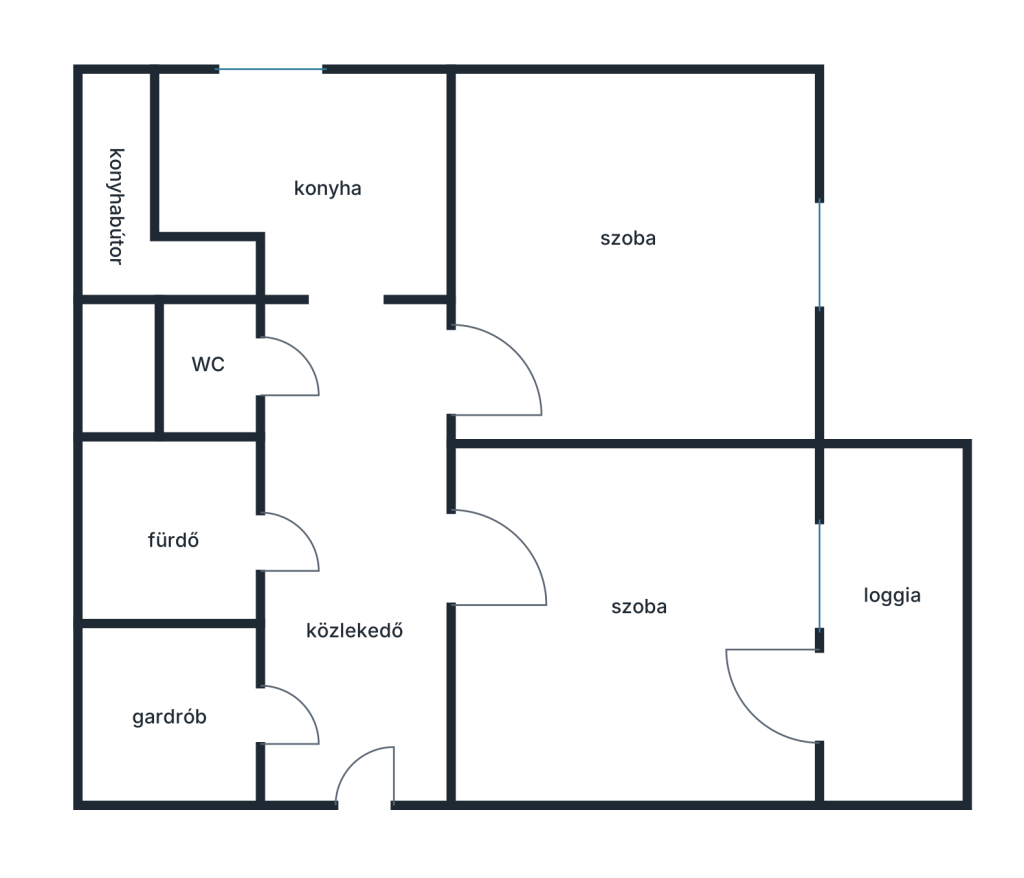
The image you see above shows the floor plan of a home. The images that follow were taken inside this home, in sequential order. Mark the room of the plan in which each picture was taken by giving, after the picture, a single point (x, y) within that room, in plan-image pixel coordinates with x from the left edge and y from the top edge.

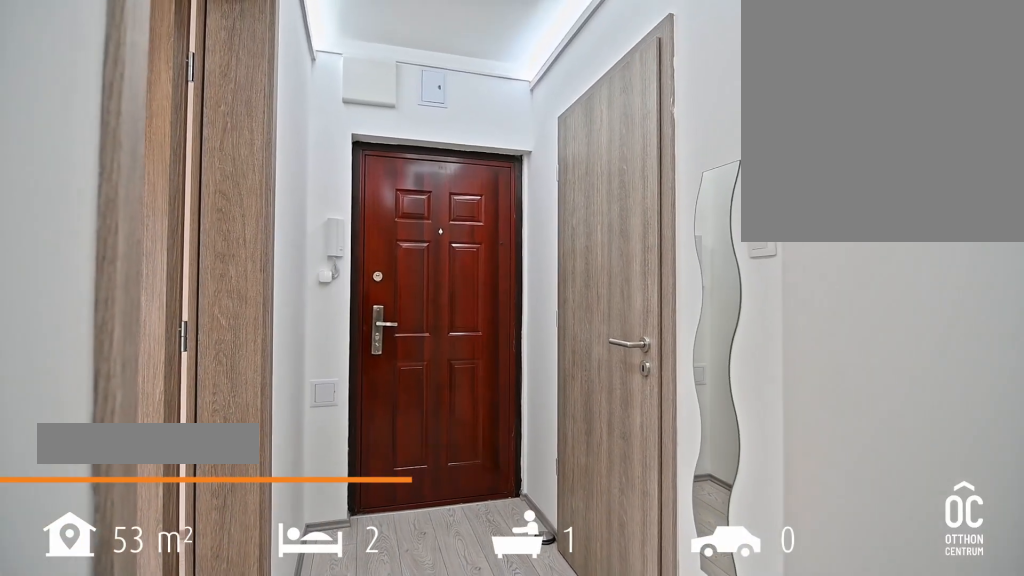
(364, 717)
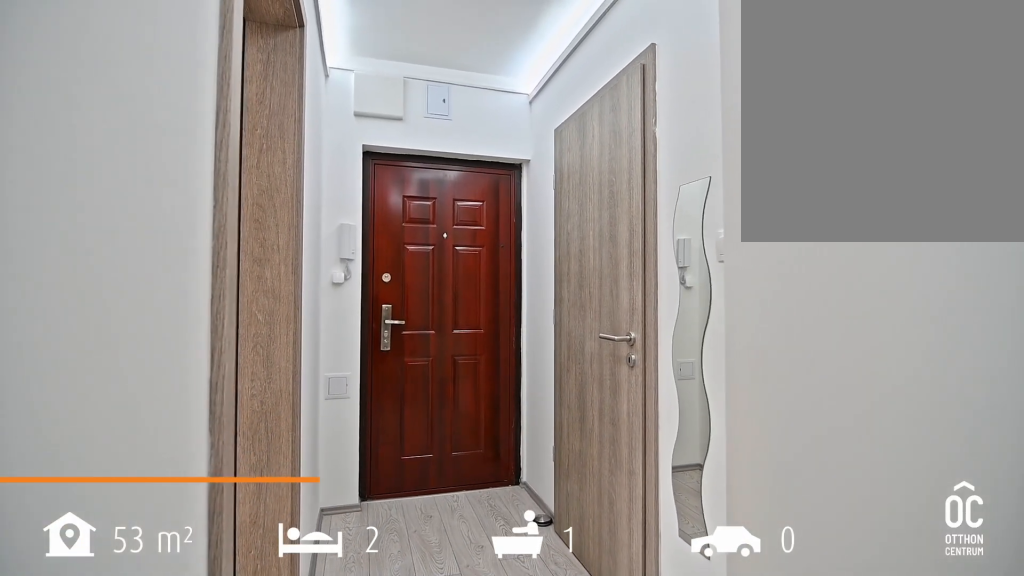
(364, 717)
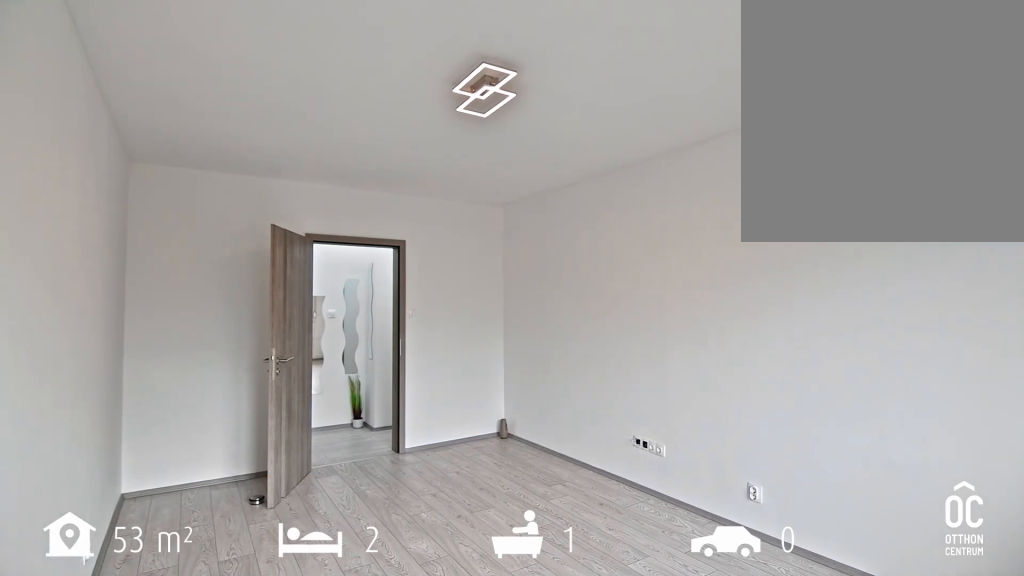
(653, 630)
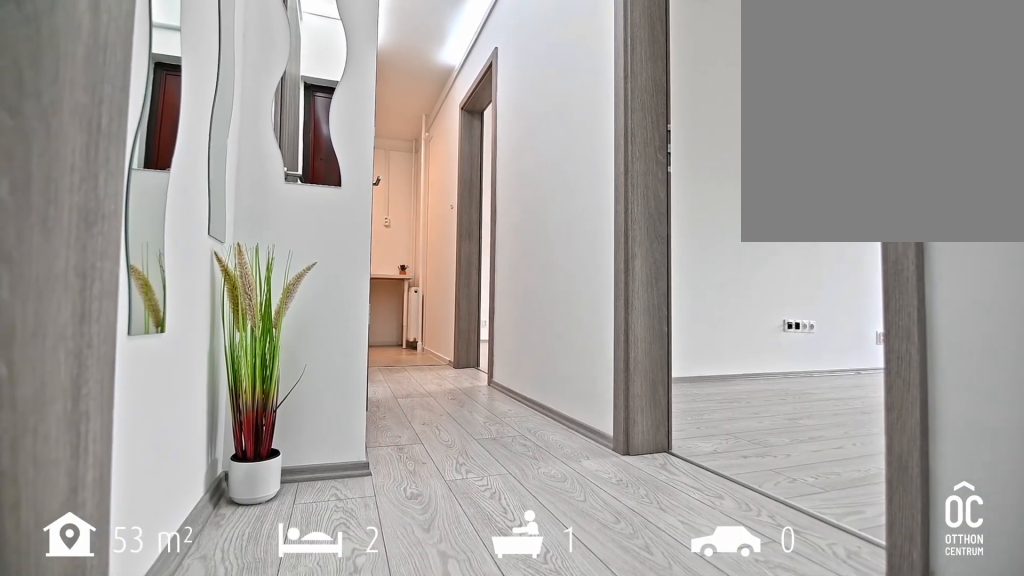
(365, 717)
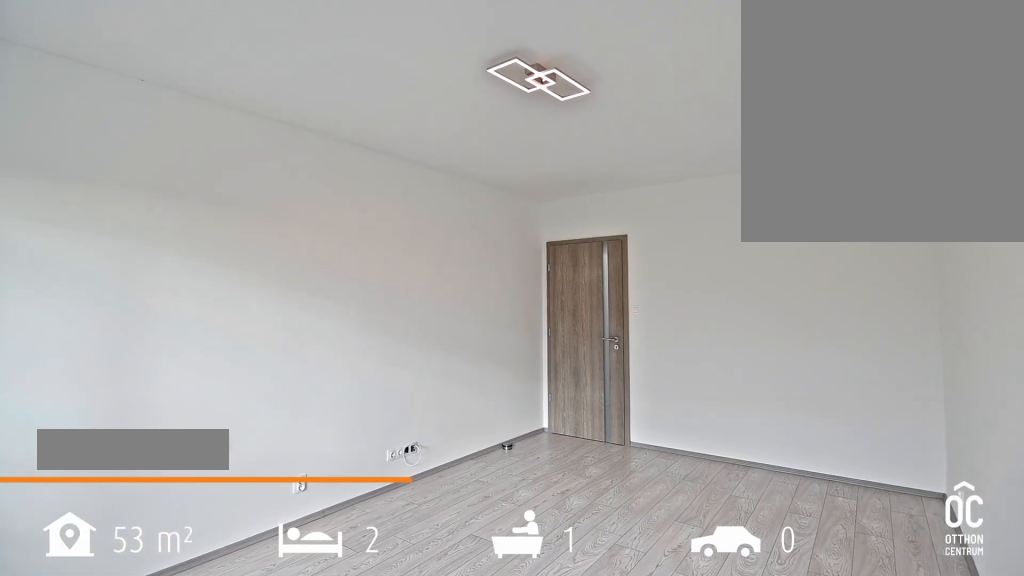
(627, 274)
